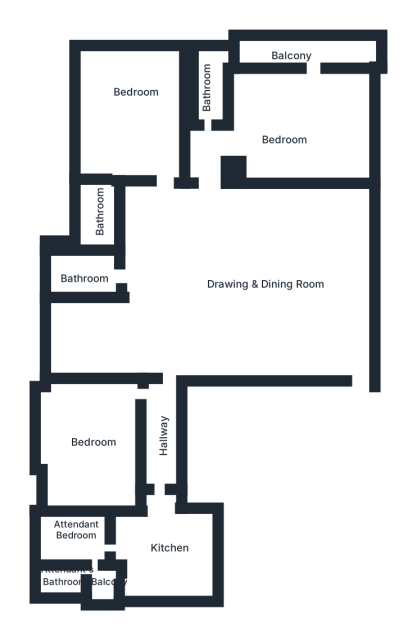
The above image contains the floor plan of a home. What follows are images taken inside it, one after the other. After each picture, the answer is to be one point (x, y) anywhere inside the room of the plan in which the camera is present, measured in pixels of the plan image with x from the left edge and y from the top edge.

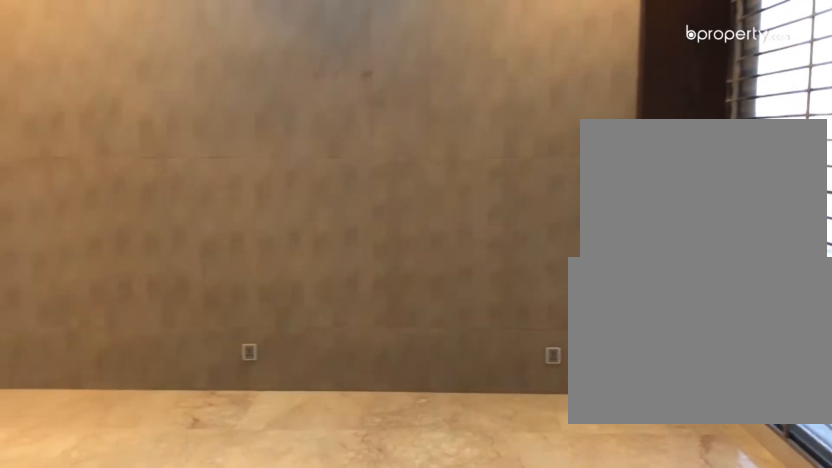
(312, 309)
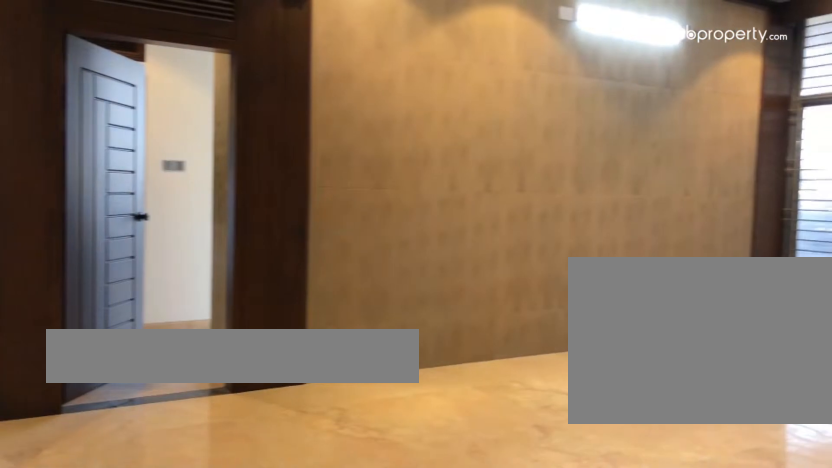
(228, 282)
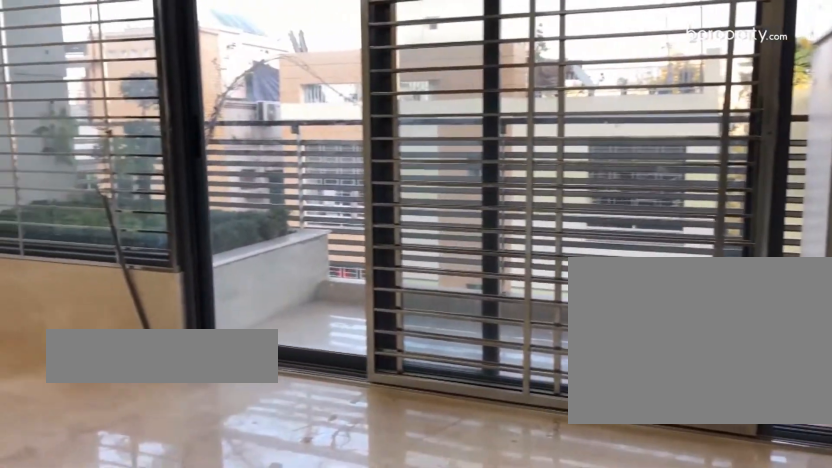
(300, 122)
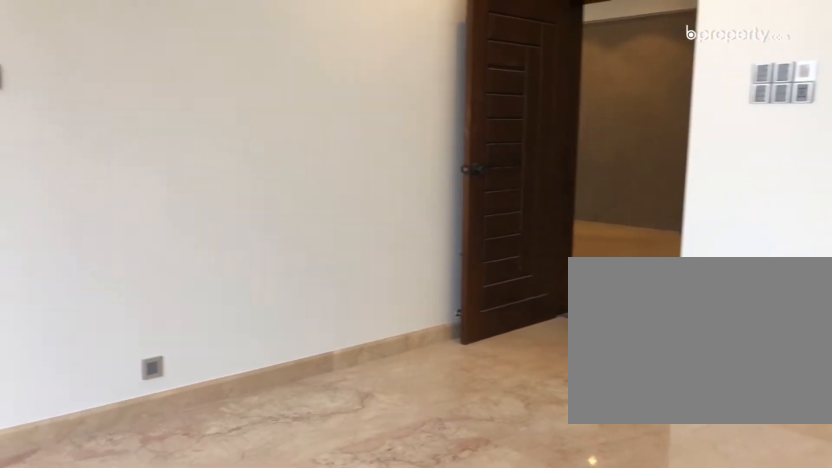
(131, 117)
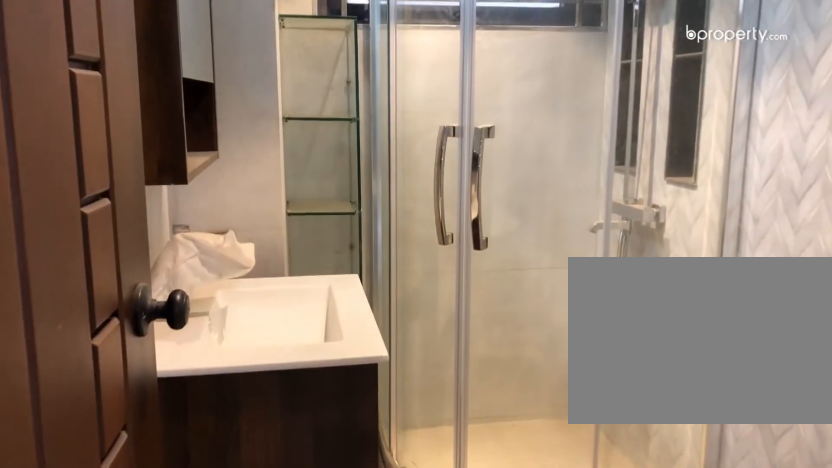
(87, 268)
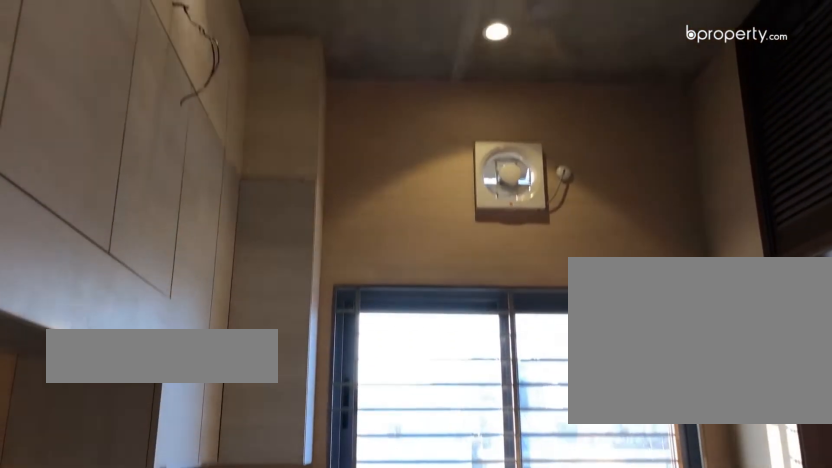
(165, 552)
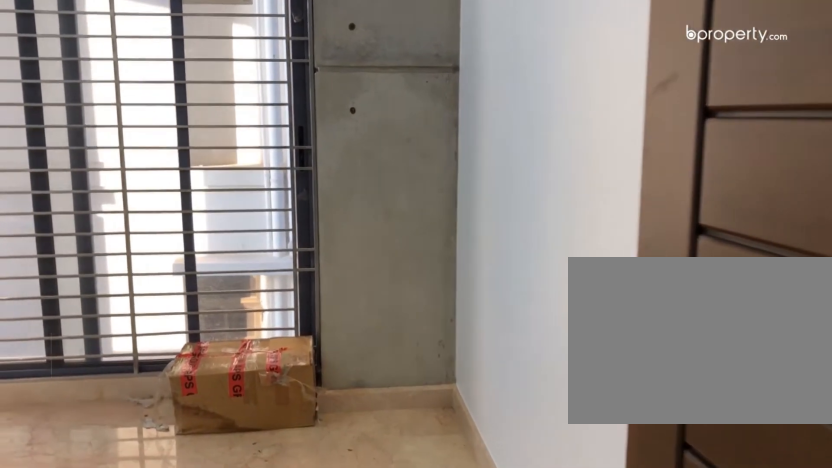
(89, 444)
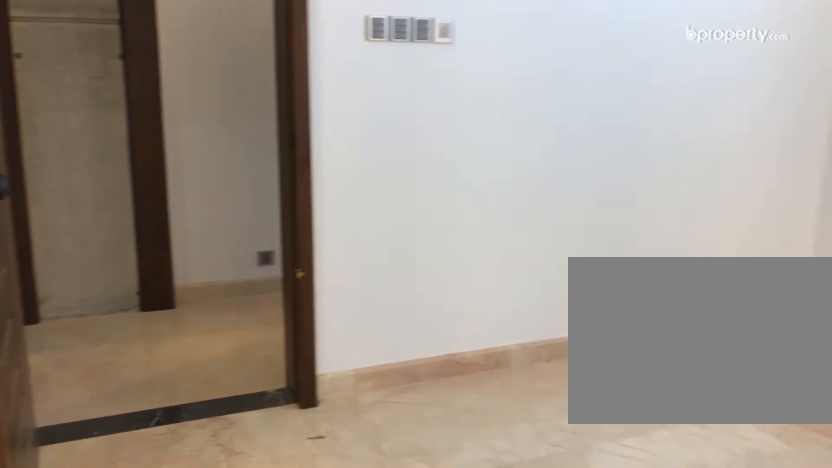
(88, 445)
